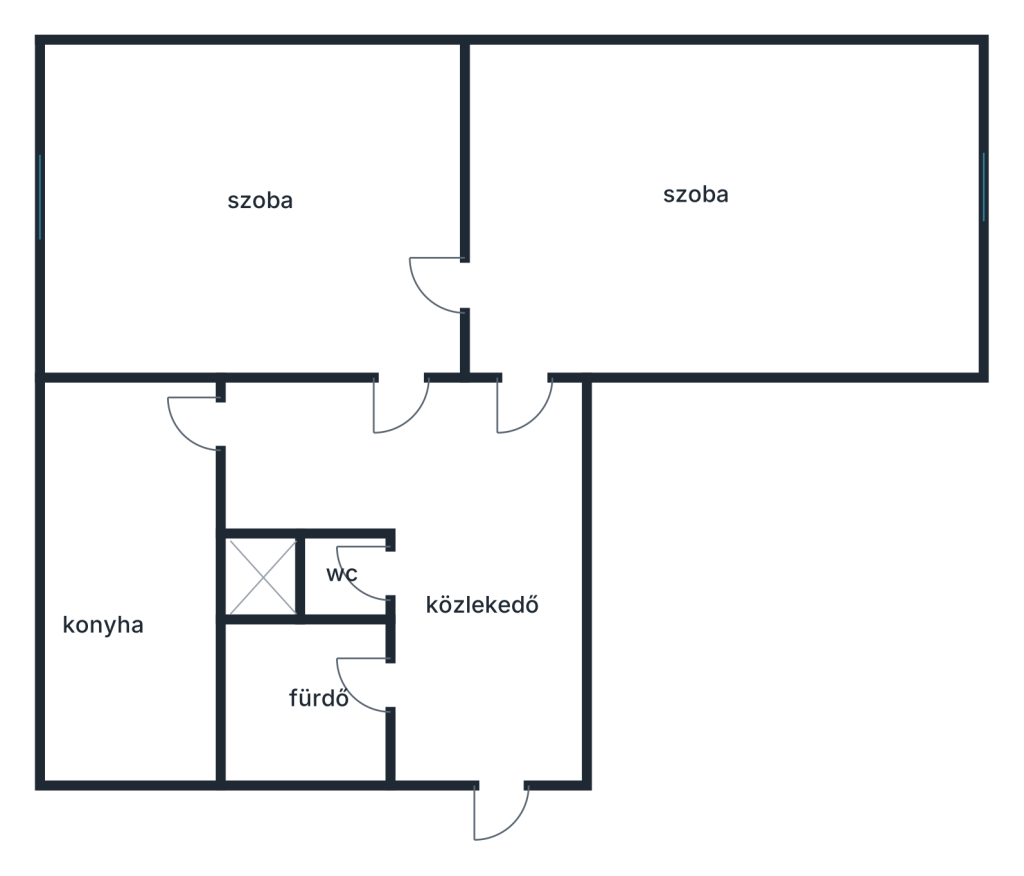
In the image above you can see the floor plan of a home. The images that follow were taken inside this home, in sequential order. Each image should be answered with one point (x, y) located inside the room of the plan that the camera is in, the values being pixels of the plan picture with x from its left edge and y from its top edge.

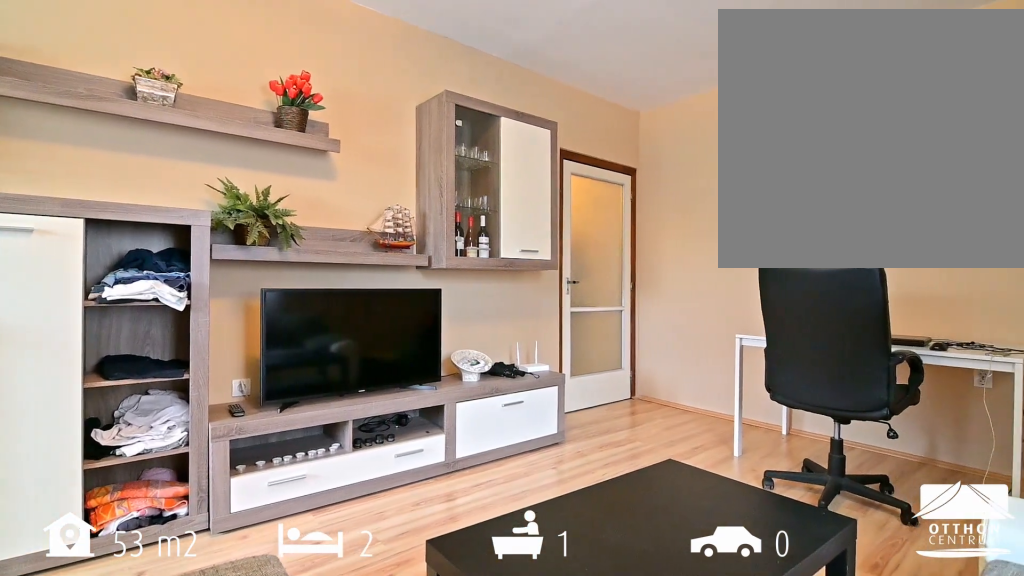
(719, 209)
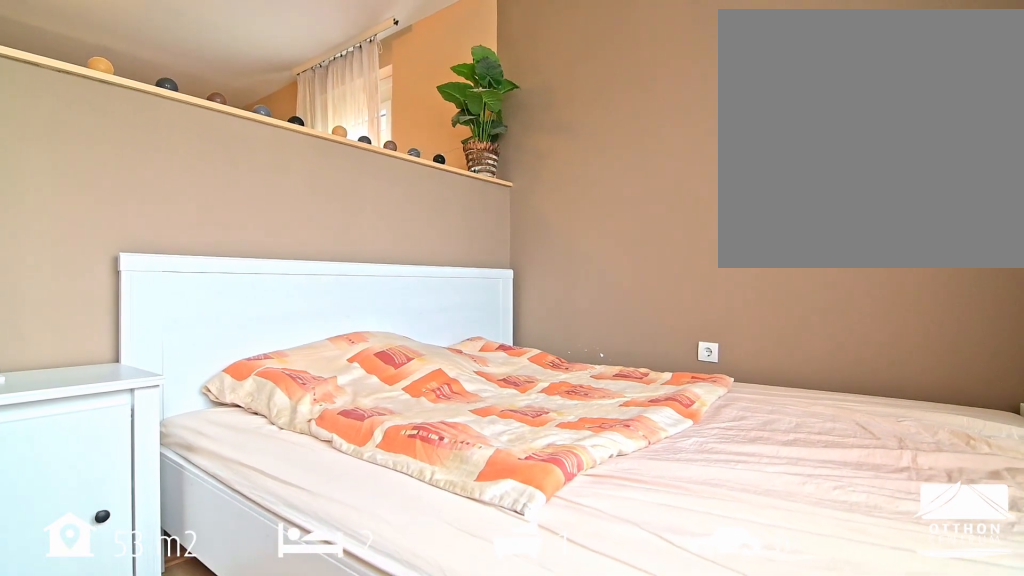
(719, 209)
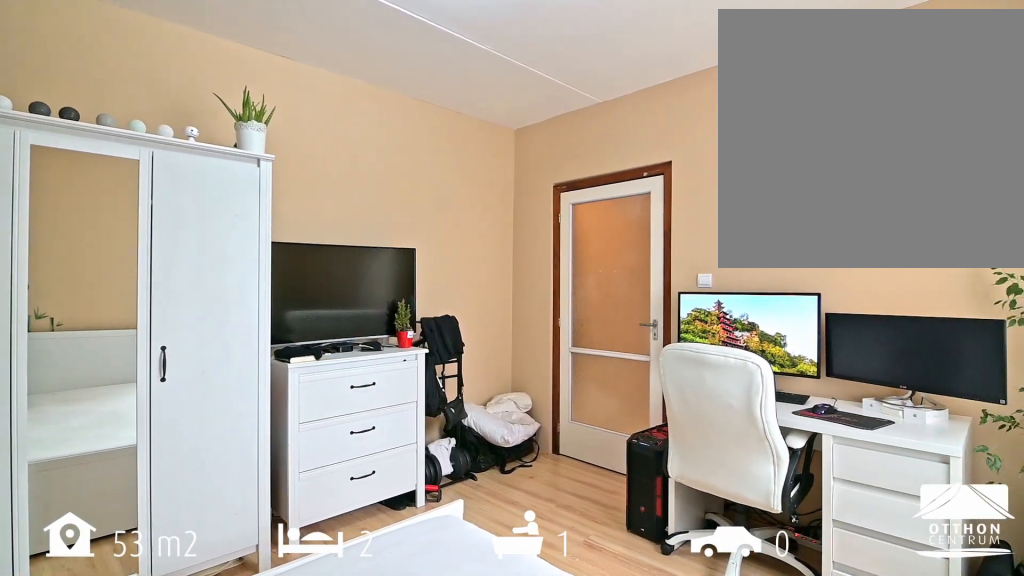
(248, 209)
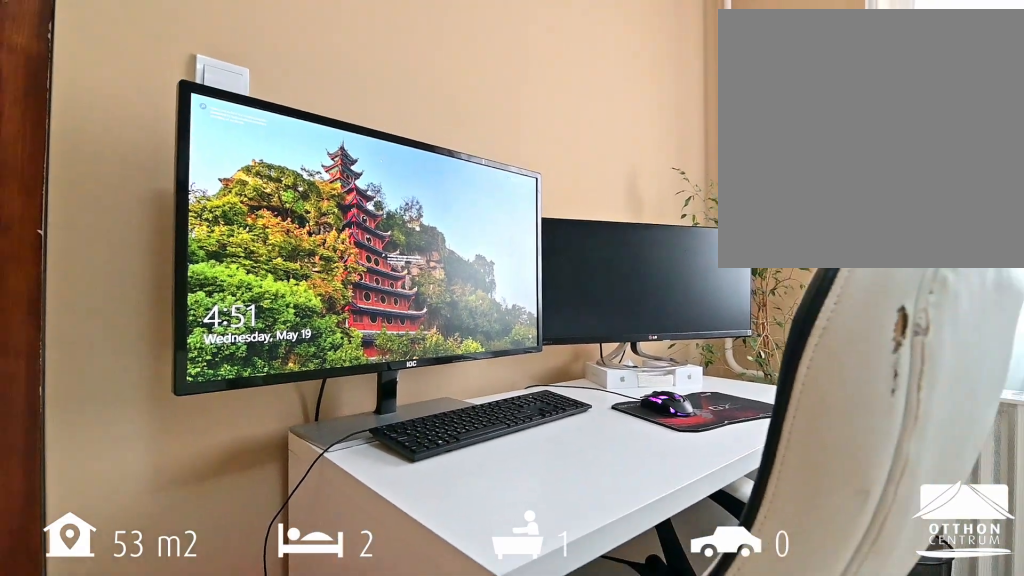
(248, 209)
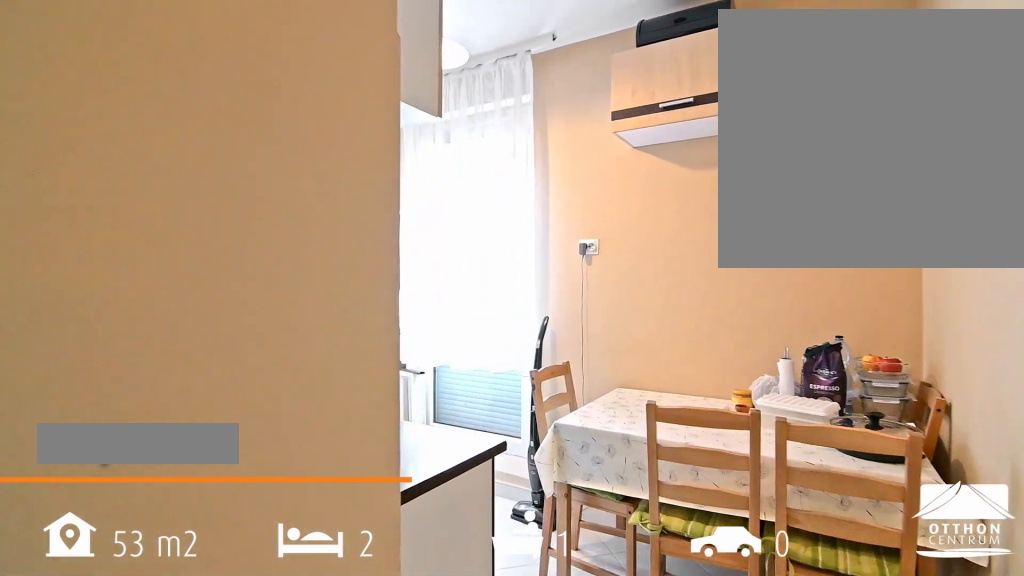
(130, 575)
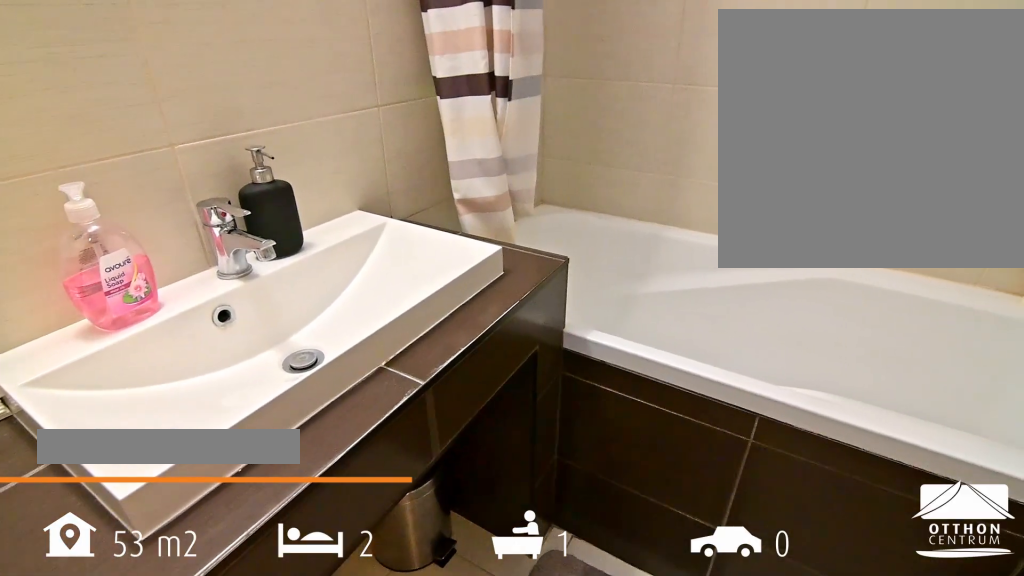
(307, 695)
